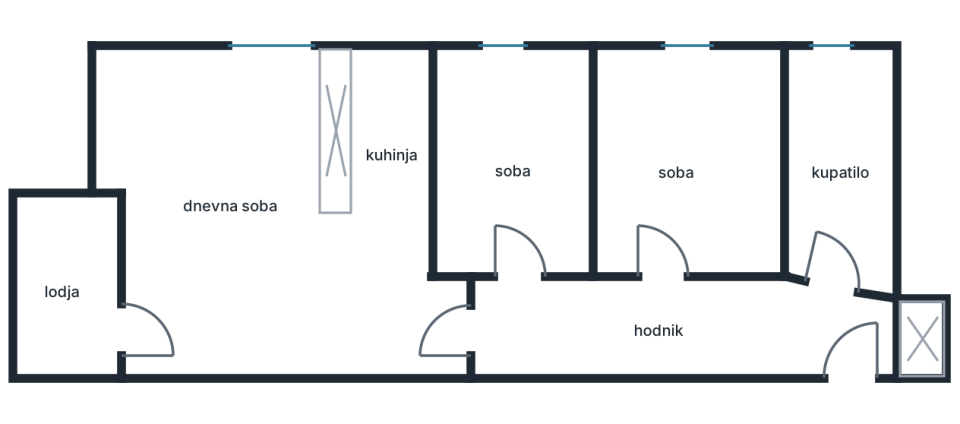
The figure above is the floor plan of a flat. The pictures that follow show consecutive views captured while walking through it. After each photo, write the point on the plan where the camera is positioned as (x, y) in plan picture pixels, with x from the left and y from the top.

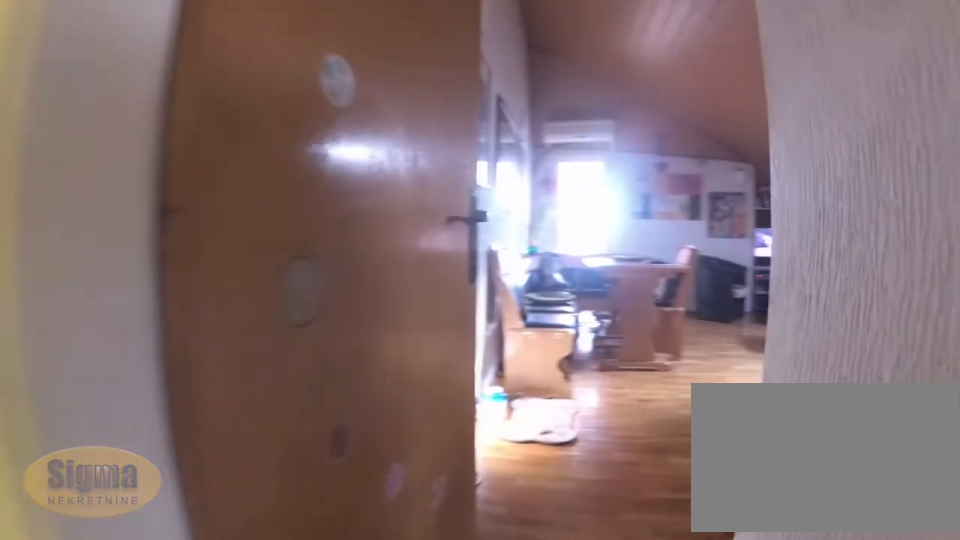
(517, 308)
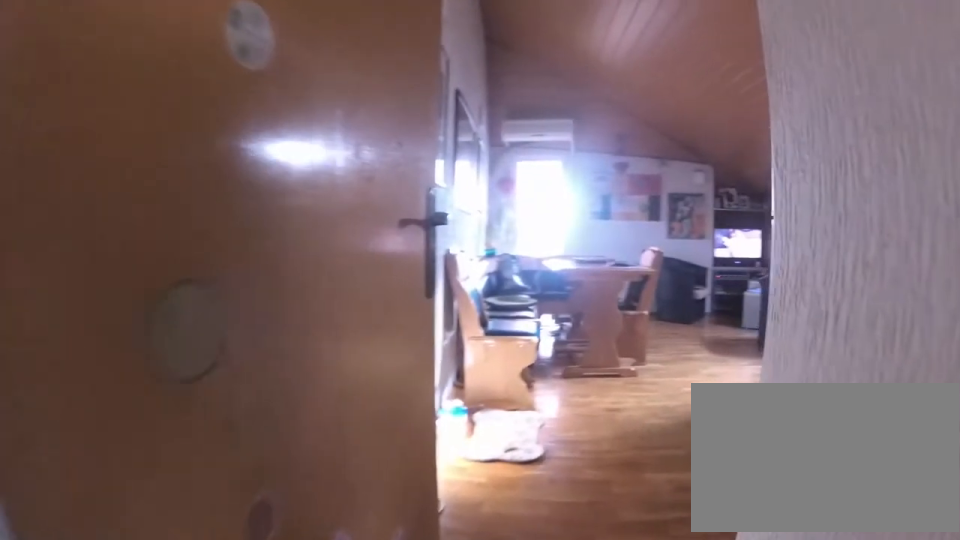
(514, 320)
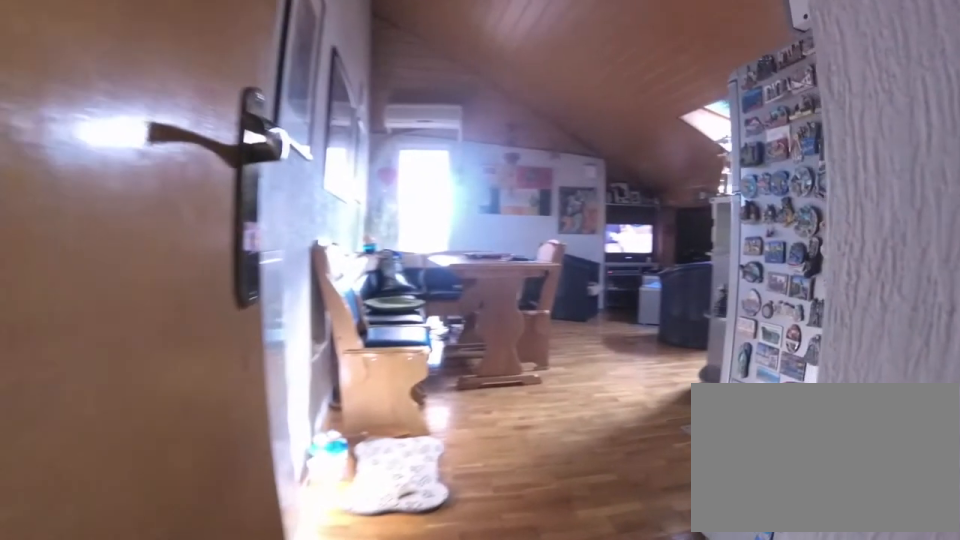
(501, 332)
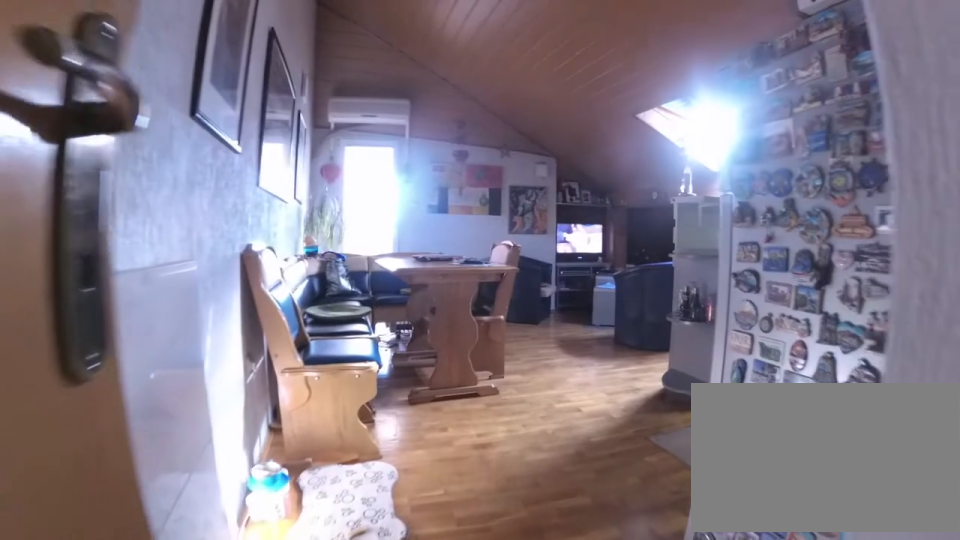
(492, 333)
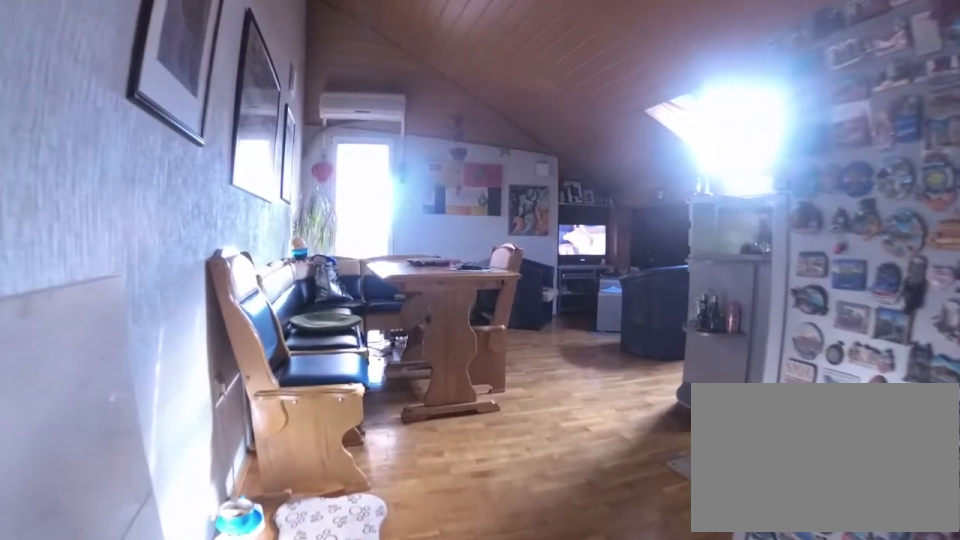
(483, 332)
